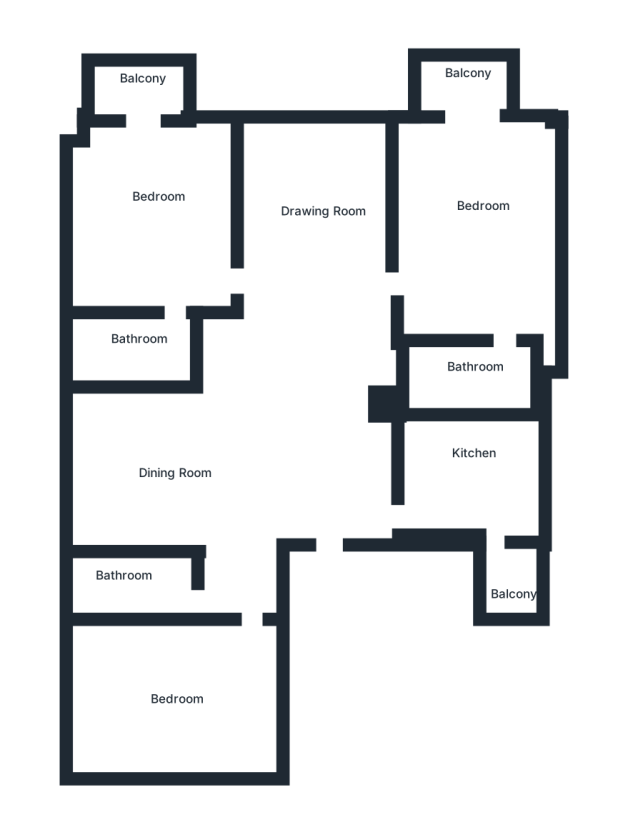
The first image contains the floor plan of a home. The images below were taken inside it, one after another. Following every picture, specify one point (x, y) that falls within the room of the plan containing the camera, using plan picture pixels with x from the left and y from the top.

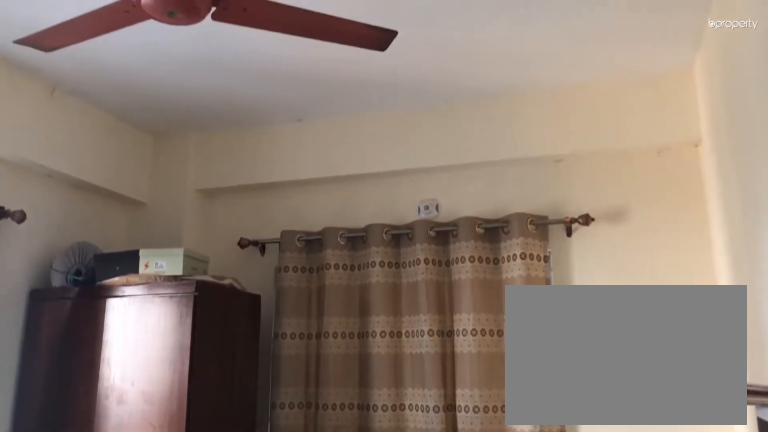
(184, 693)
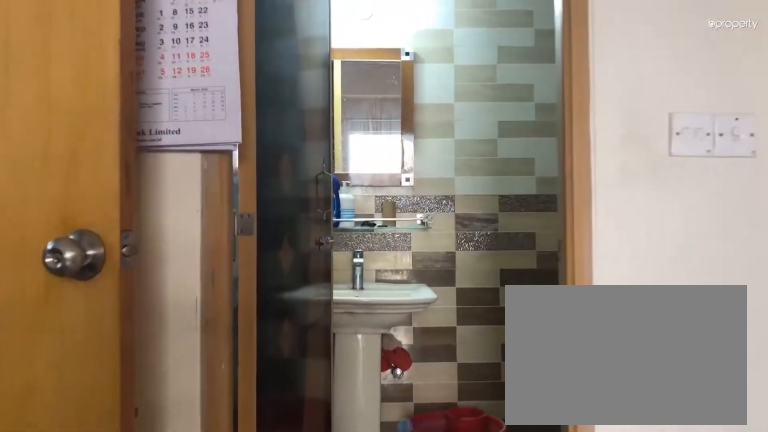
(163, 232)
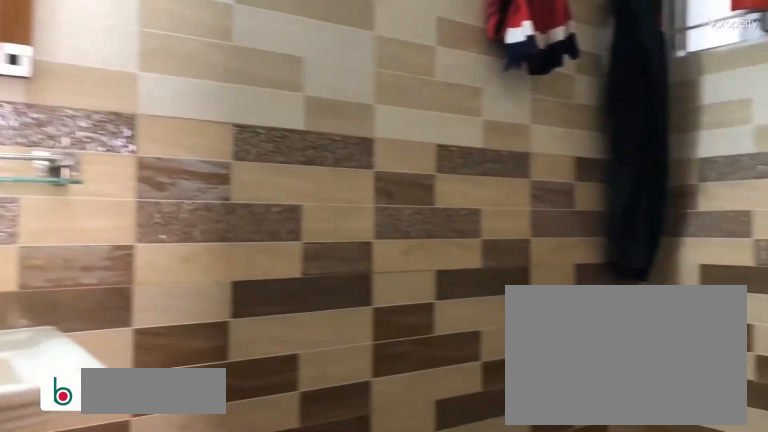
(145, 358)
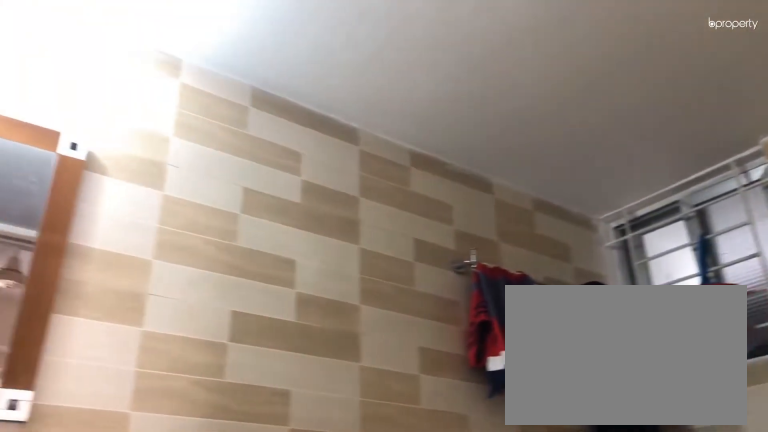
(156, 357)
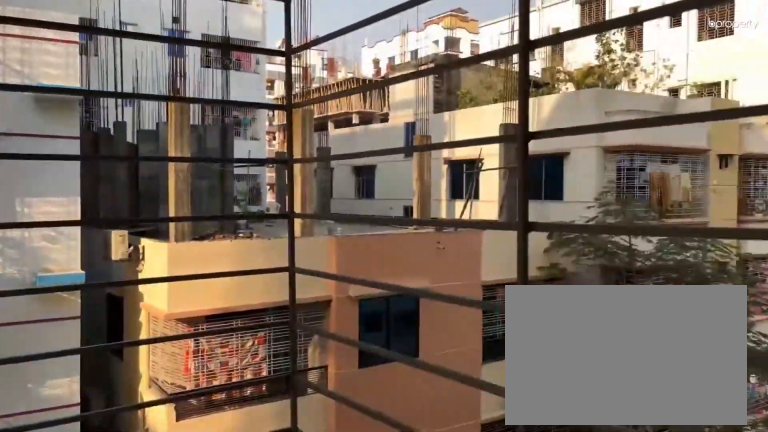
(139, 93)
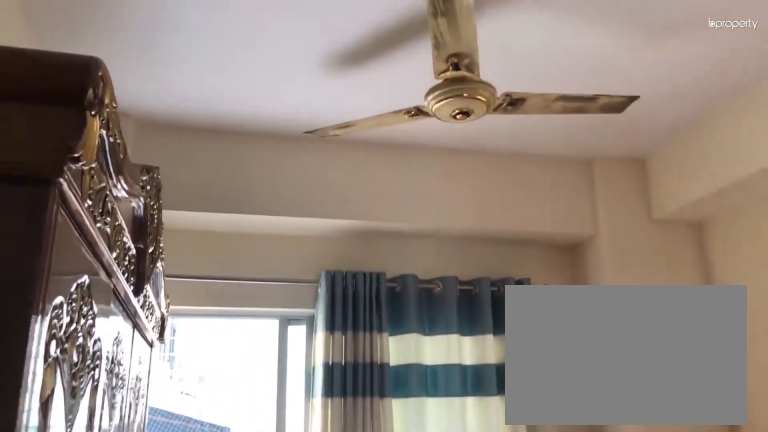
(498, 246)
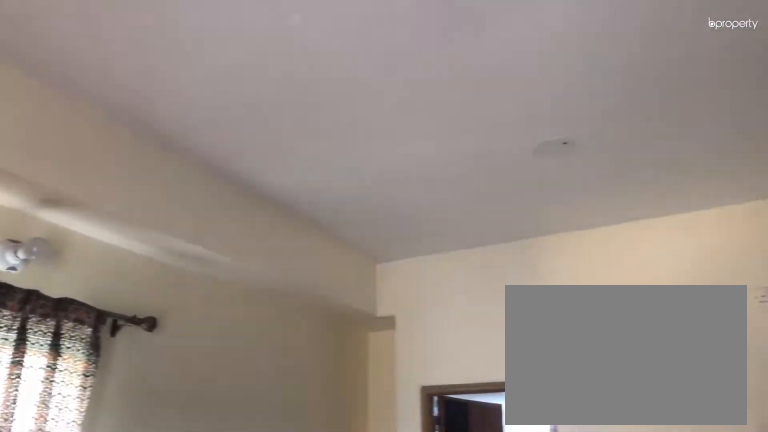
(498, 246)
